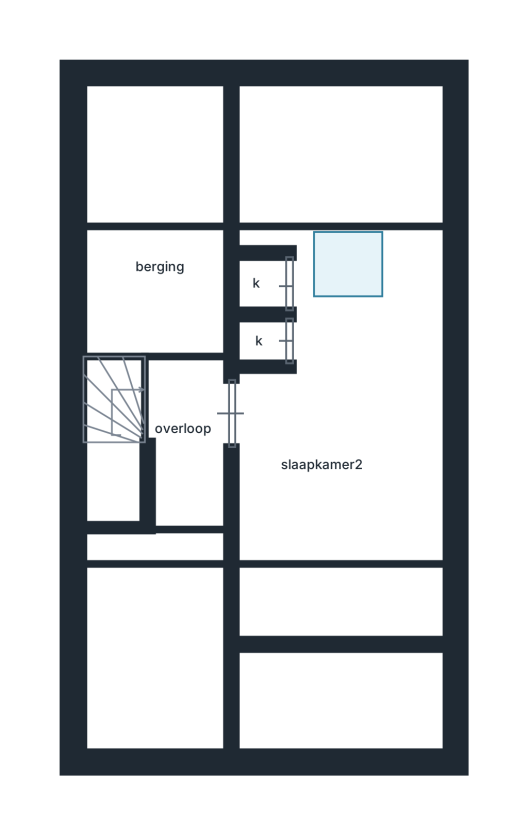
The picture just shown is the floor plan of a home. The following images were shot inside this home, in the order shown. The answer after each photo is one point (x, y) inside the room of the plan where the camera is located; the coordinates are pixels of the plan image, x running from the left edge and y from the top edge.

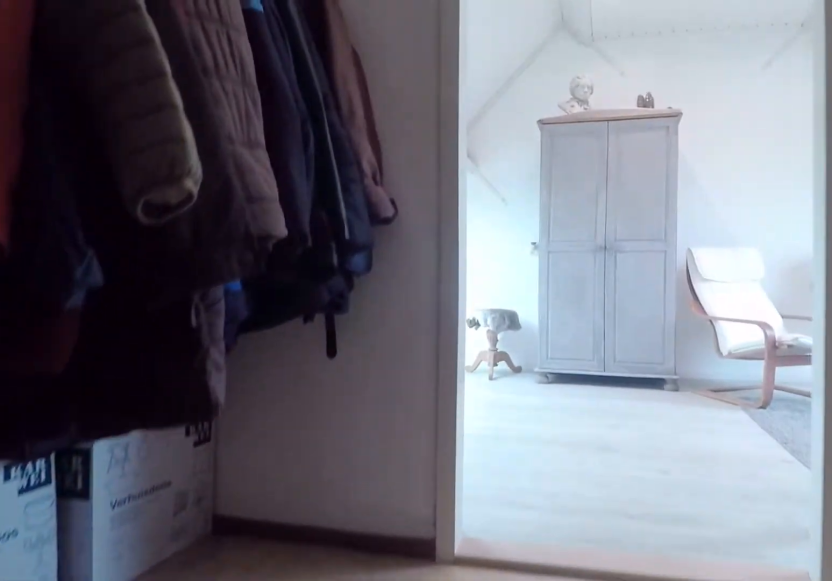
(188, 471)
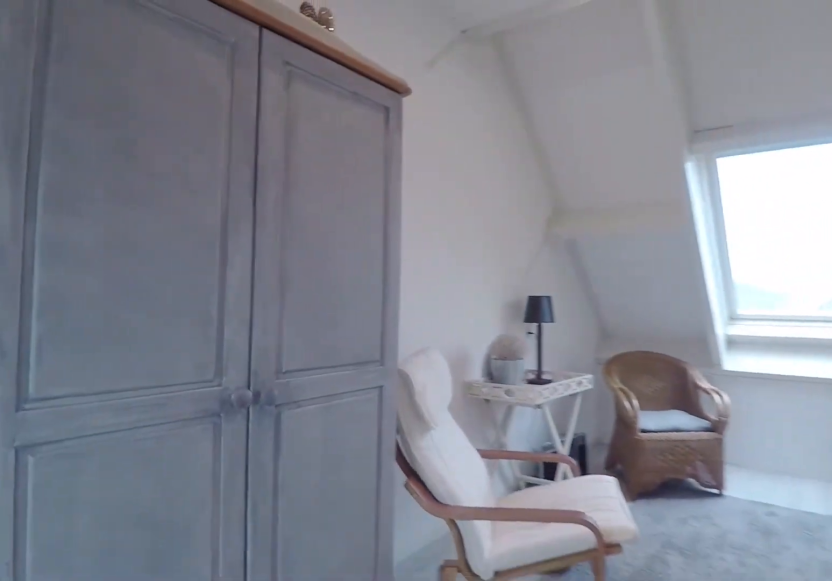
(357, 485)
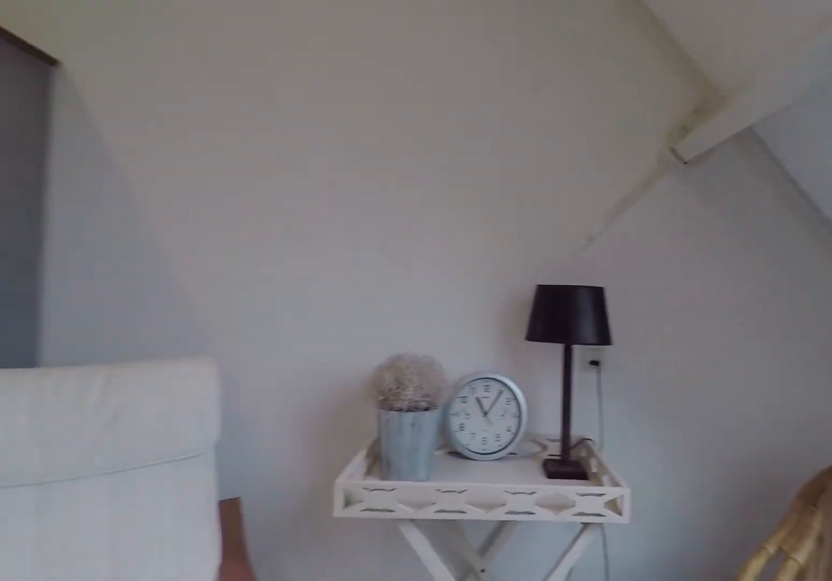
(357, 485)
